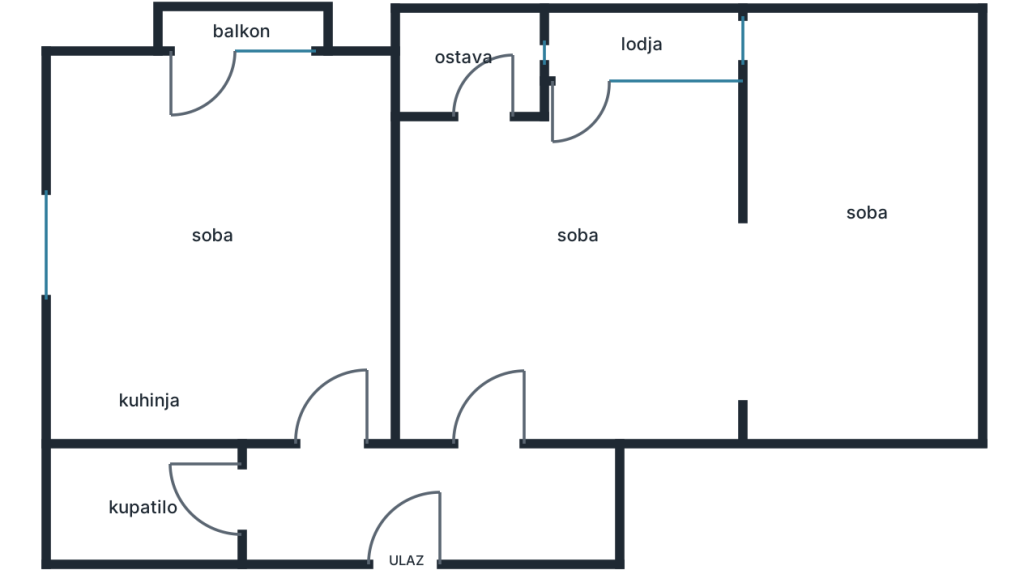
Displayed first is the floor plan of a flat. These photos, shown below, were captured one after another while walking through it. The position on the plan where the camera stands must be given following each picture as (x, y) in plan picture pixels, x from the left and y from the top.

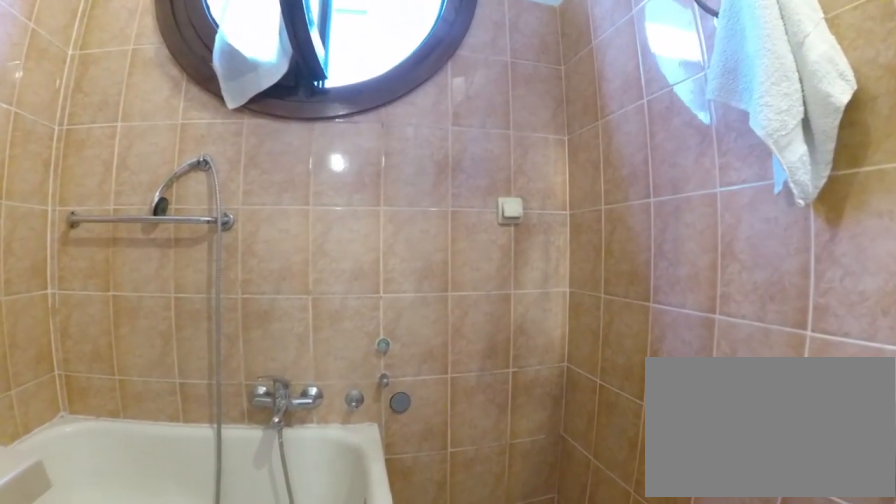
(175, 498)
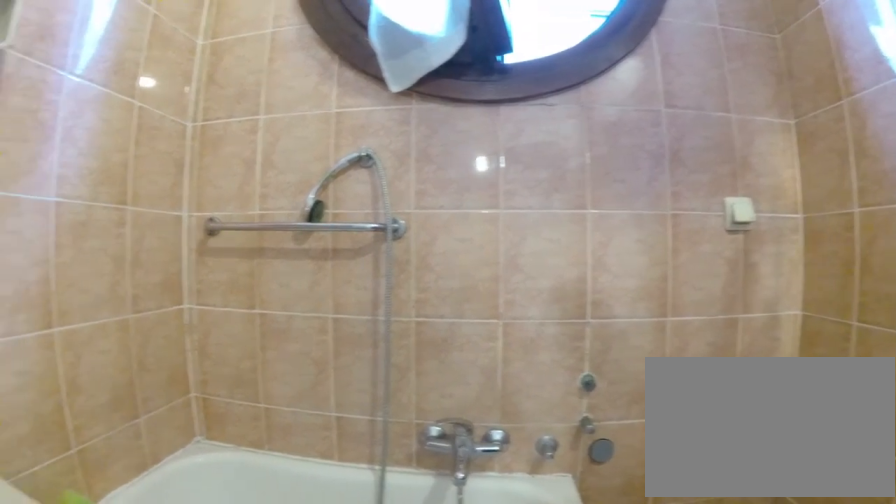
(126, 491)
